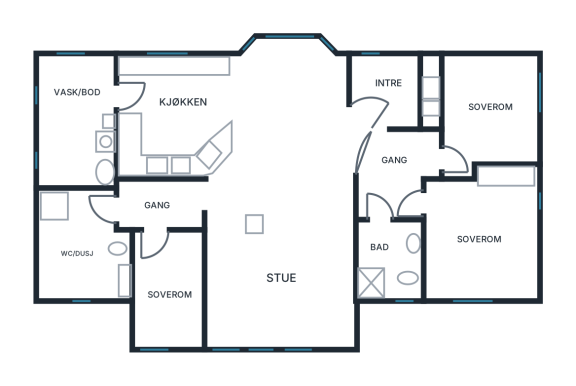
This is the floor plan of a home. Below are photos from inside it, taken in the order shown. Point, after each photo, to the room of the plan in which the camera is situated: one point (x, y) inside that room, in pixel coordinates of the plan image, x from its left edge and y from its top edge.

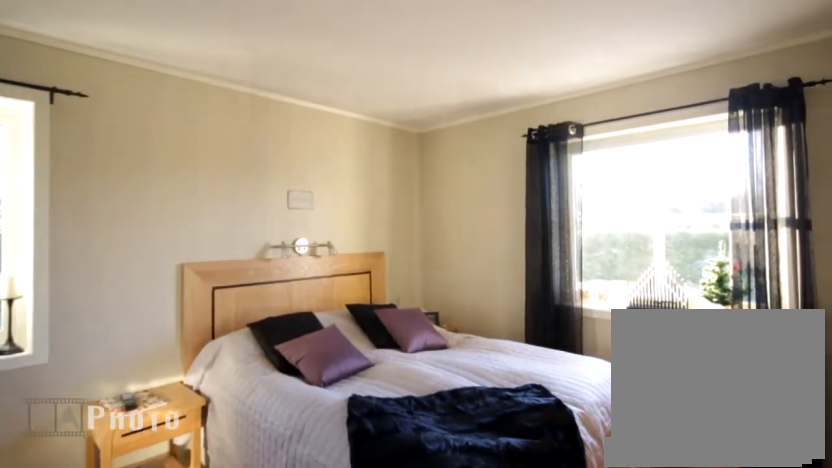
(478, 236)
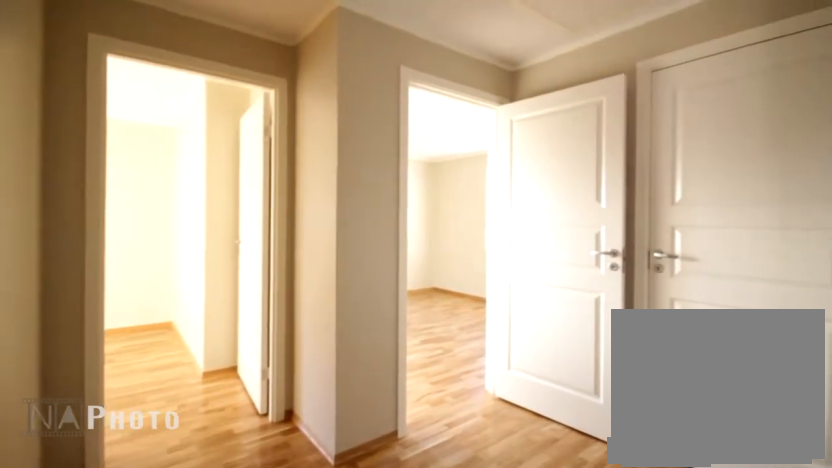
(393, 174)
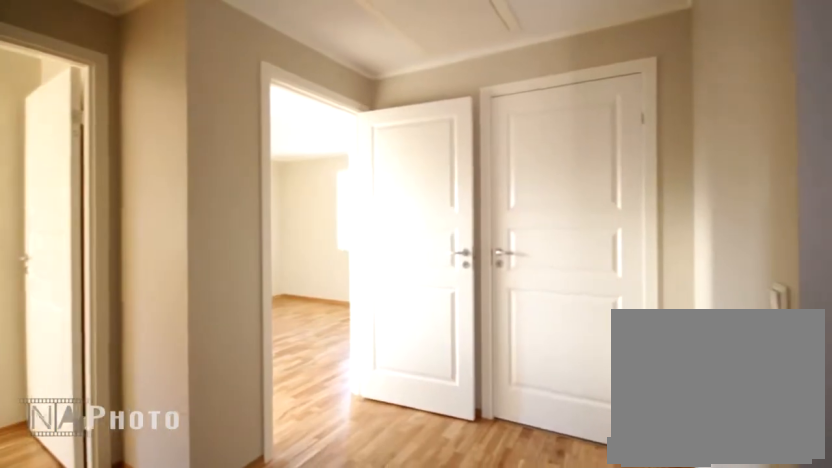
(393, 174)
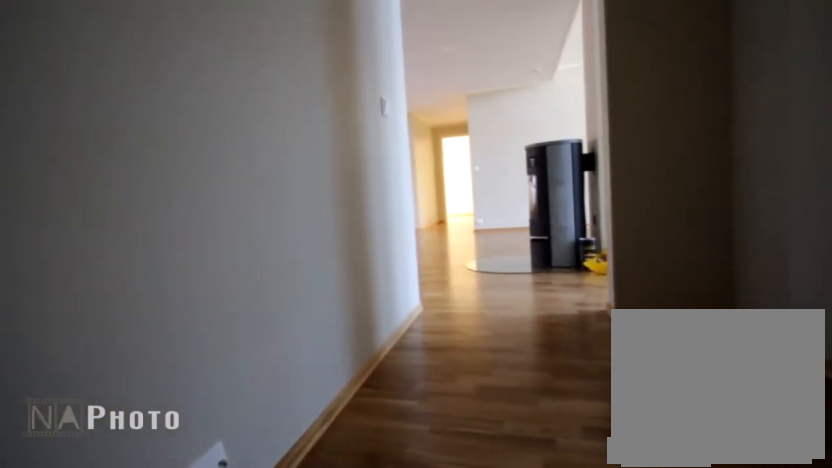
(159, 206)
